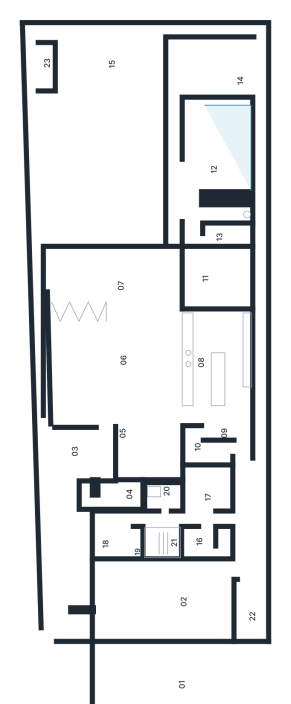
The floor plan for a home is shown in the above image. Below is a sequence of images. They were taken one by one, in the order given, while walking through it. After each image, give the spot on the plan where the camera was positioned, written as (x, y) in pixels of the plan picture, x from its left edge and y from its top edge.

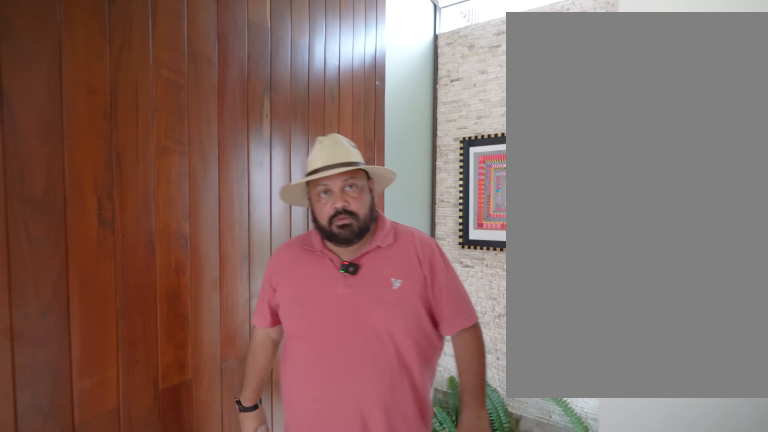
(107, 490)
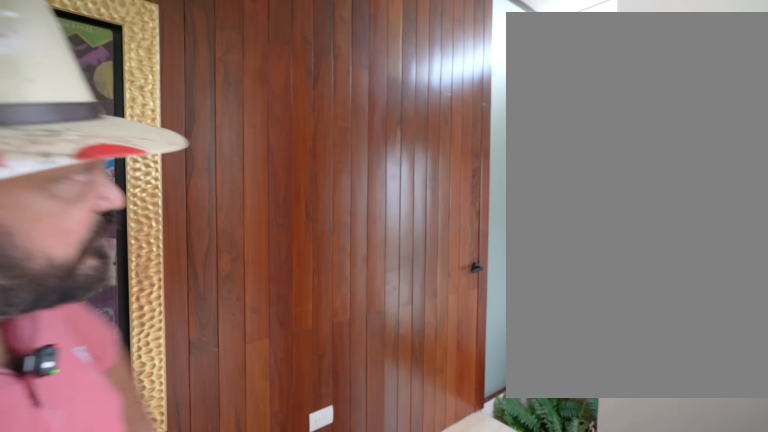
(107, 489)
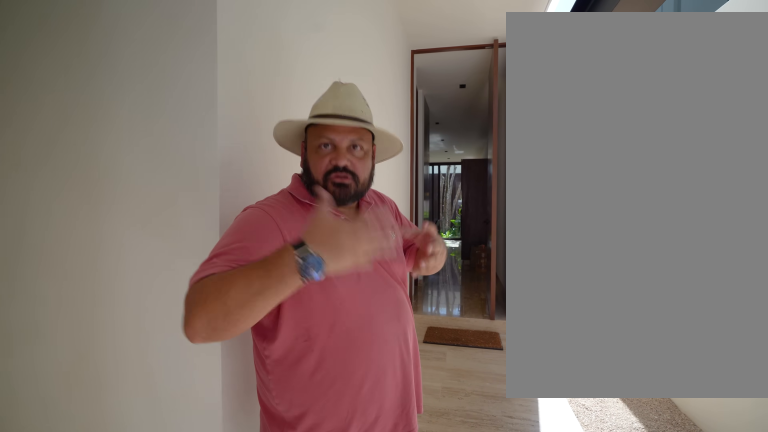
(241, 516)
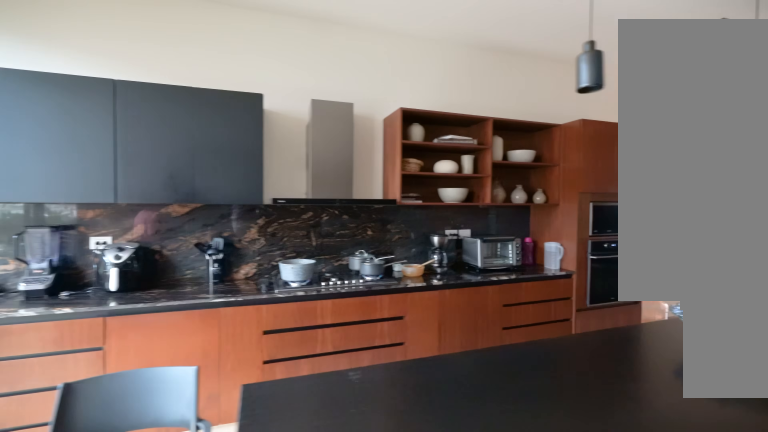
(196, 324)
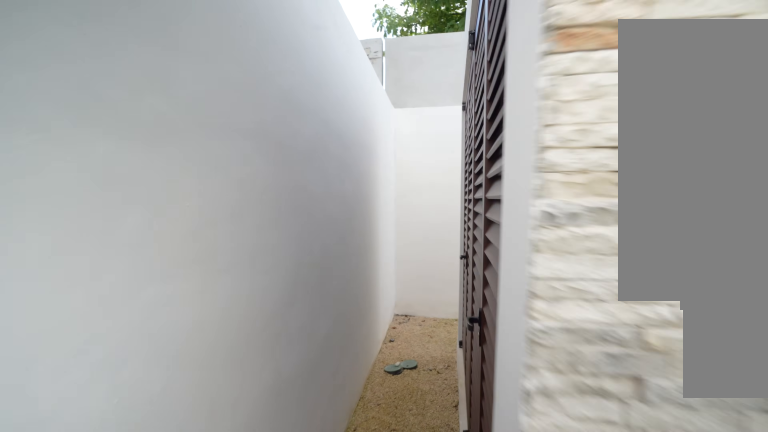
(36, 102)
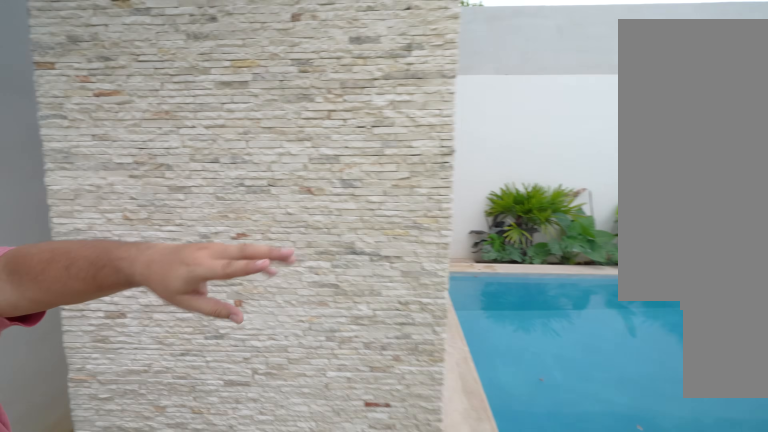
(35, 100)
